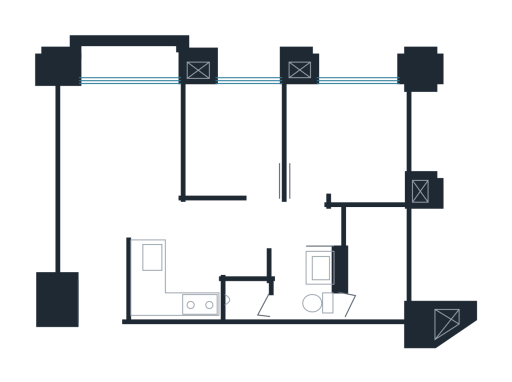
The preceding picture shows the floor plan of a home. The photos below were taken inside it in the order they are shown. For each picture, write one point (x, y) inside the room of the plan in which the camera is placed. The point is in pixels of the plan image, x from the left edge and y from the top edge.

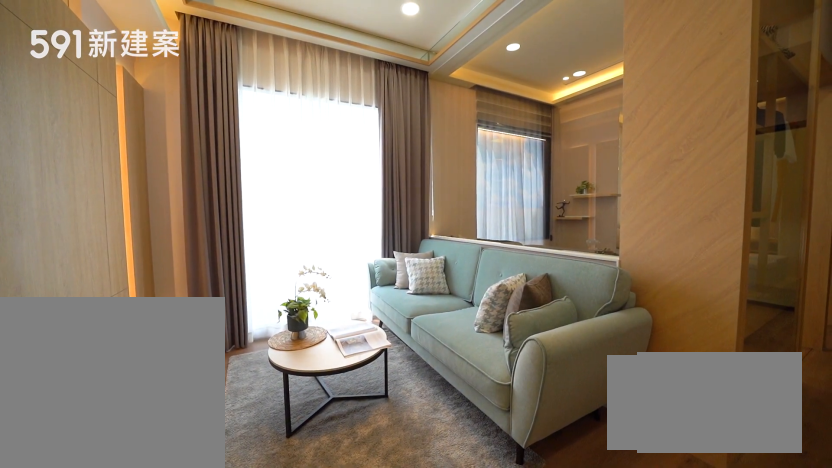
(122, 148)
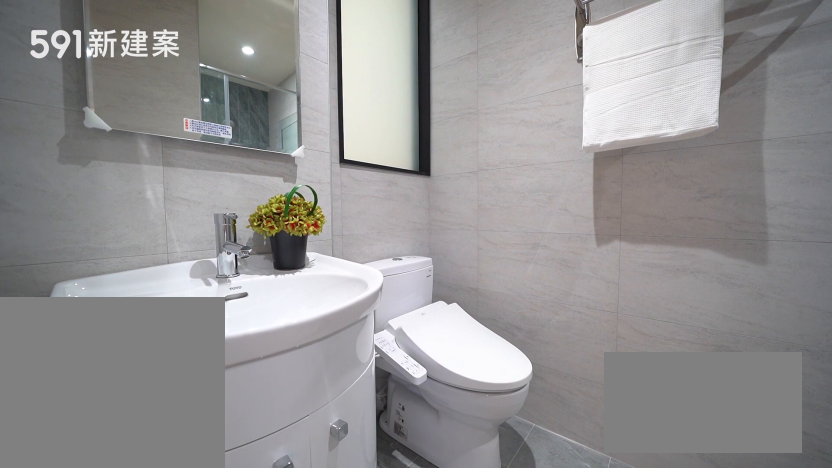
(288, 290)
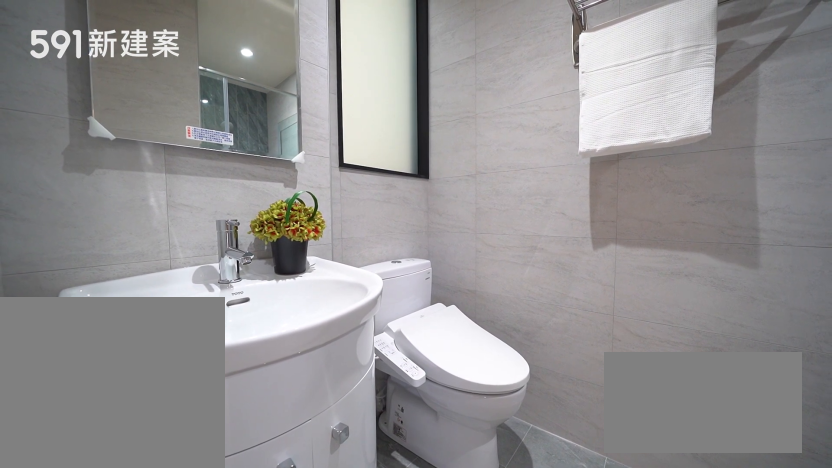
(288, 290)
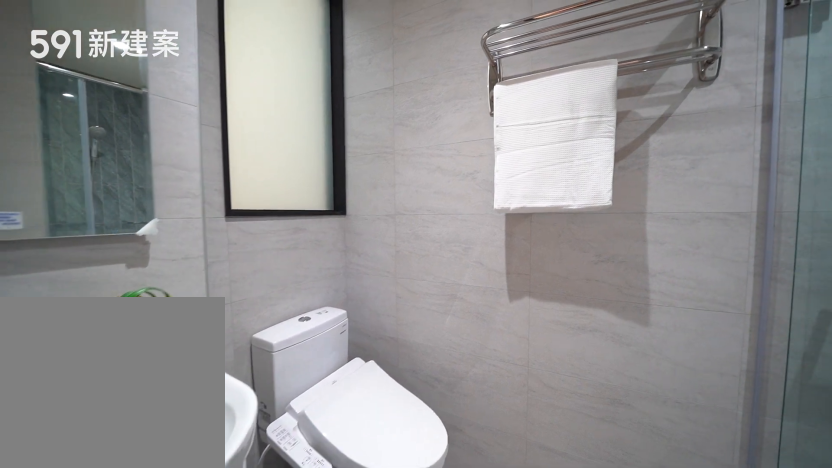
(288, 290)
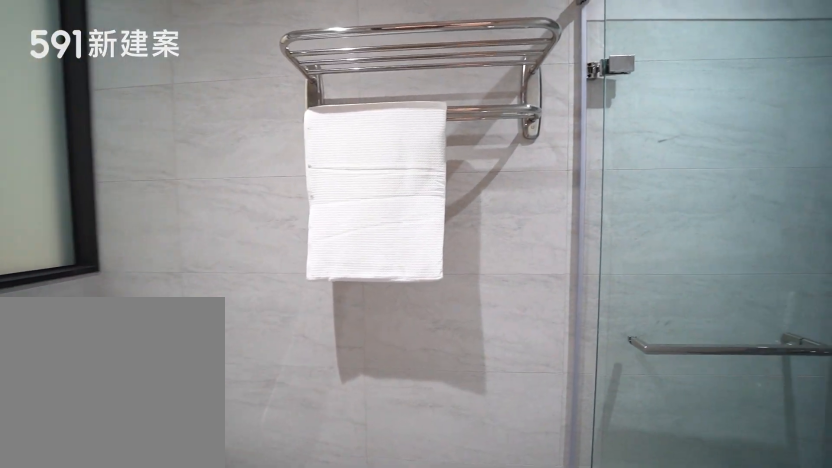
(288, 290)
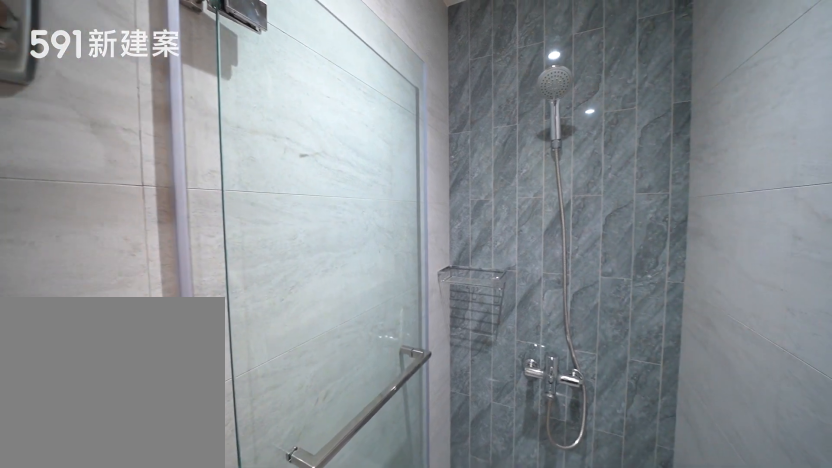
(288, 290)
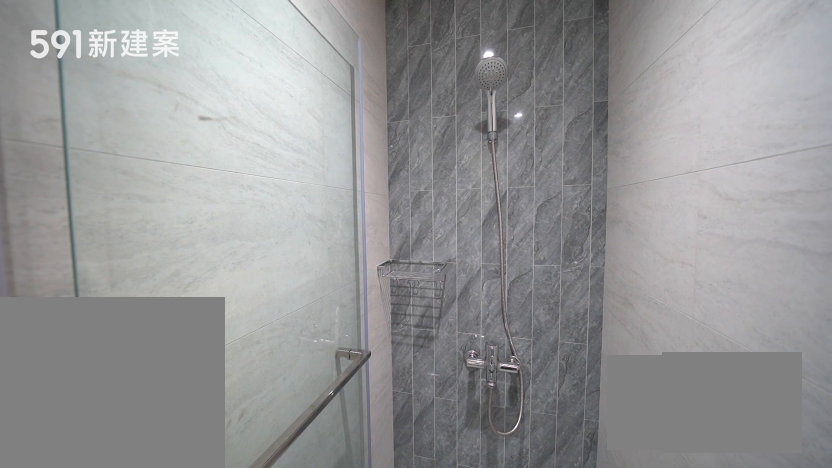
(288, 290)
